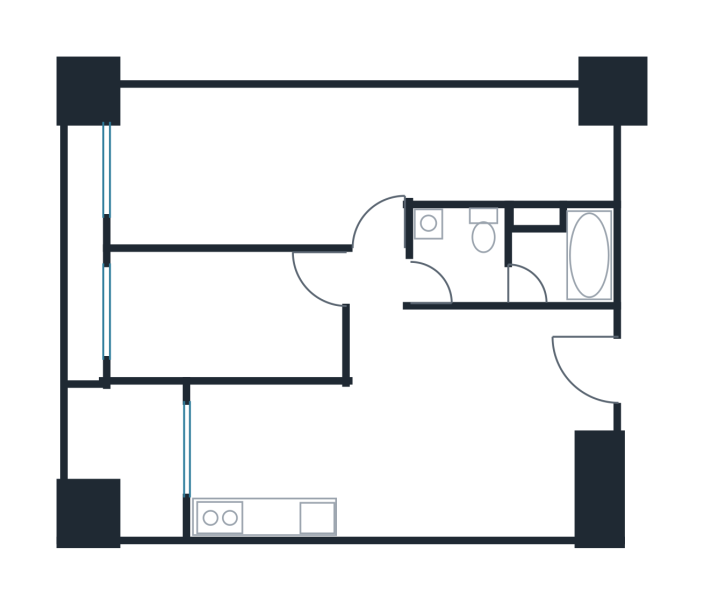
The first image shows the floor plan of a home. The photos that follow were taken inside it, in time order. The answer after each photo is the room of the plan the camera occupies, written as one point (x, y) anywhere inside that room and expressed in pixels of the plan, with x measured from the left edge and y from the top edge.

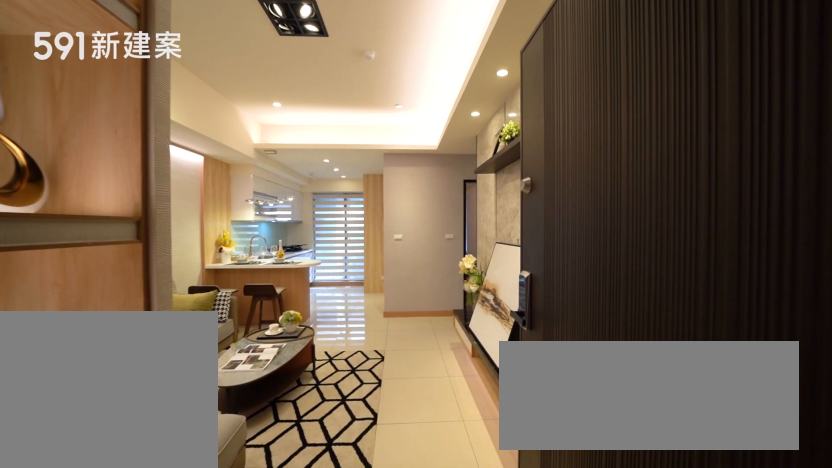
(581, 367)
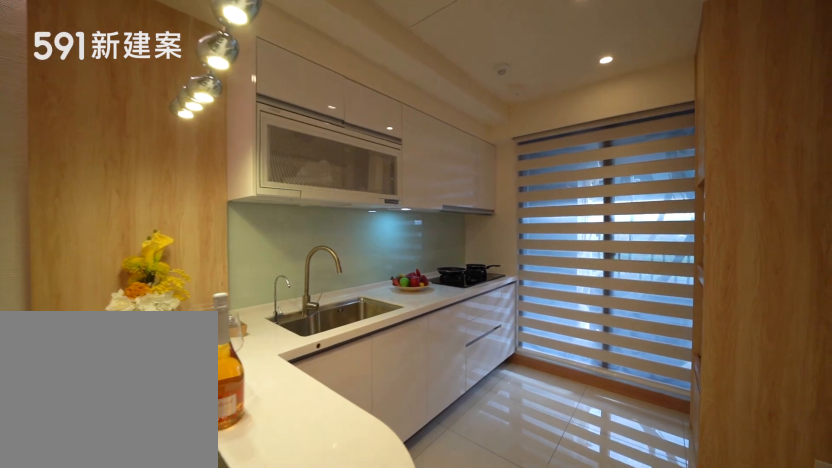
(283, 462)
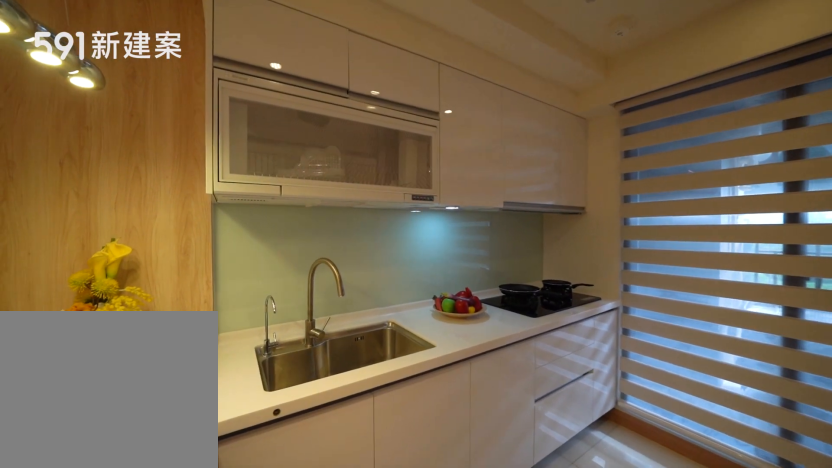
(283, 462)
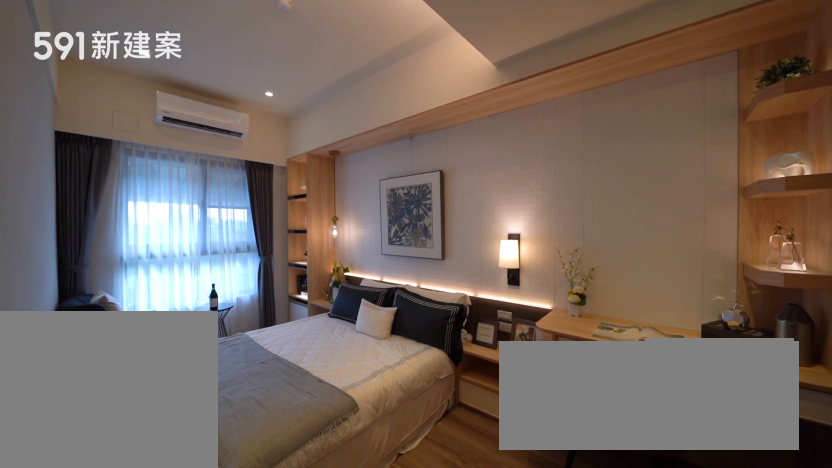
(253, 167)
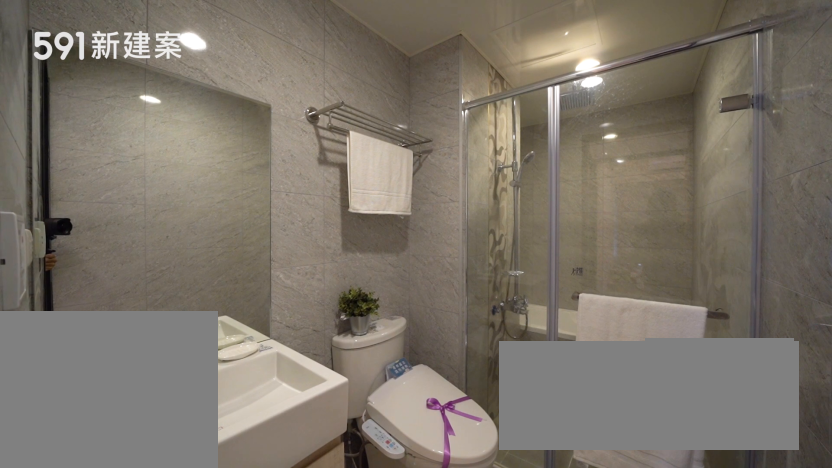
(515, 256)
